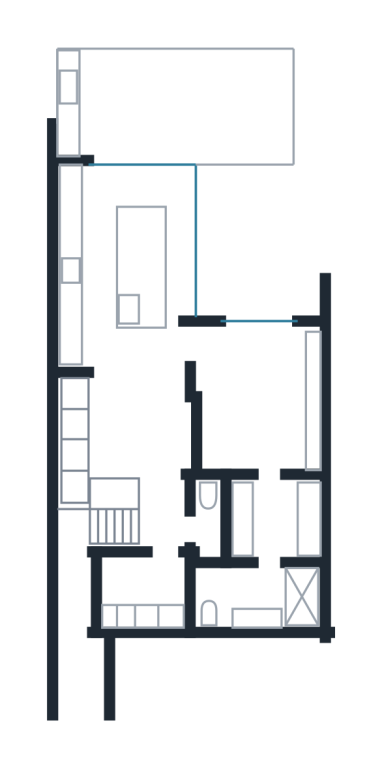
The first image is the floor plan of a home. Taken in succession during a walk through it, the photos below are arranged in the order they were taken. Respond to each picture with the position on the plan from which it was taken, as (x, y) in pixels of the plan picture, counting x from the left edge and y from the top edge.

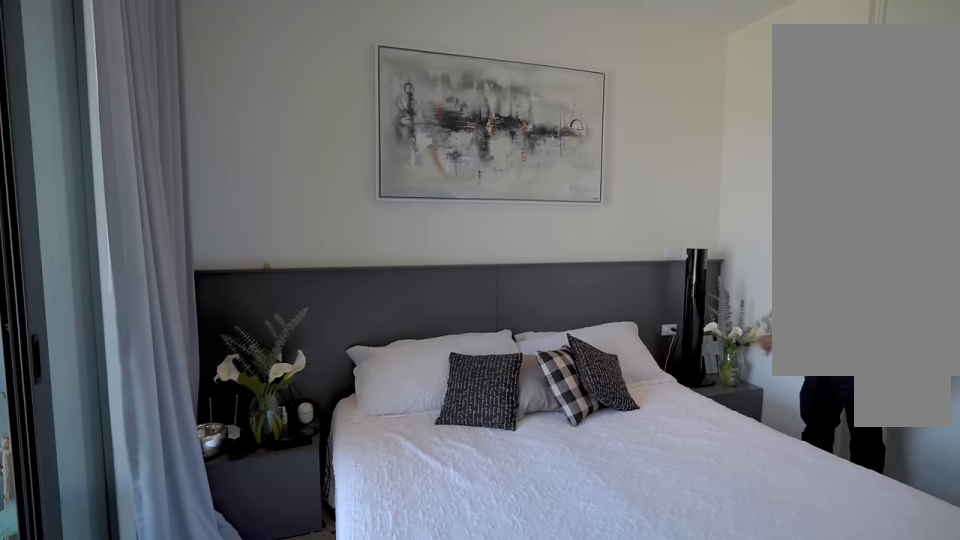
(259, 348)
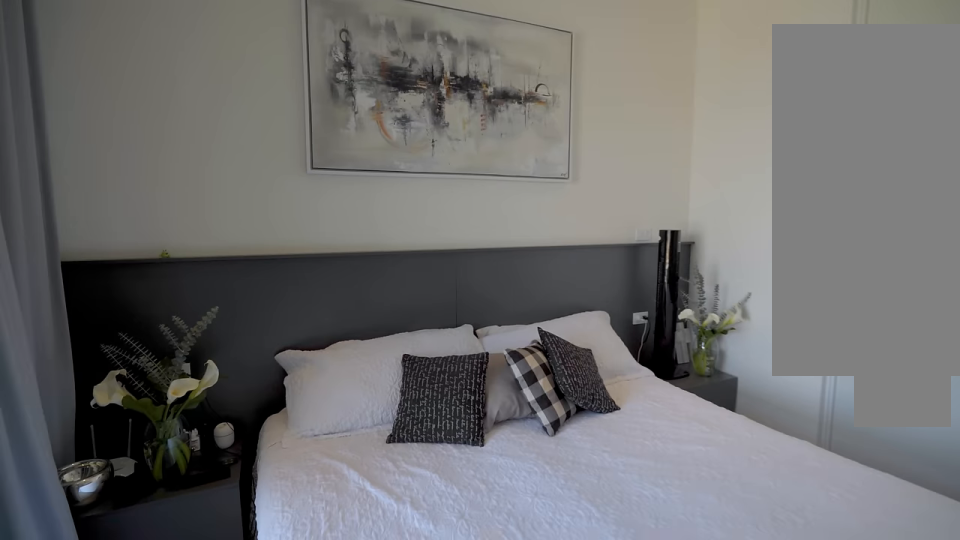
(252, 342)
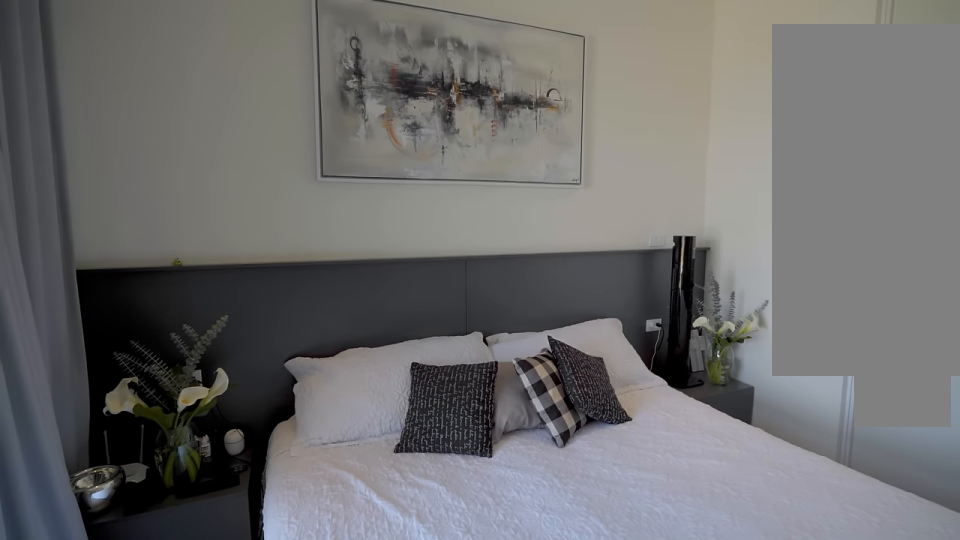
(252, 343)
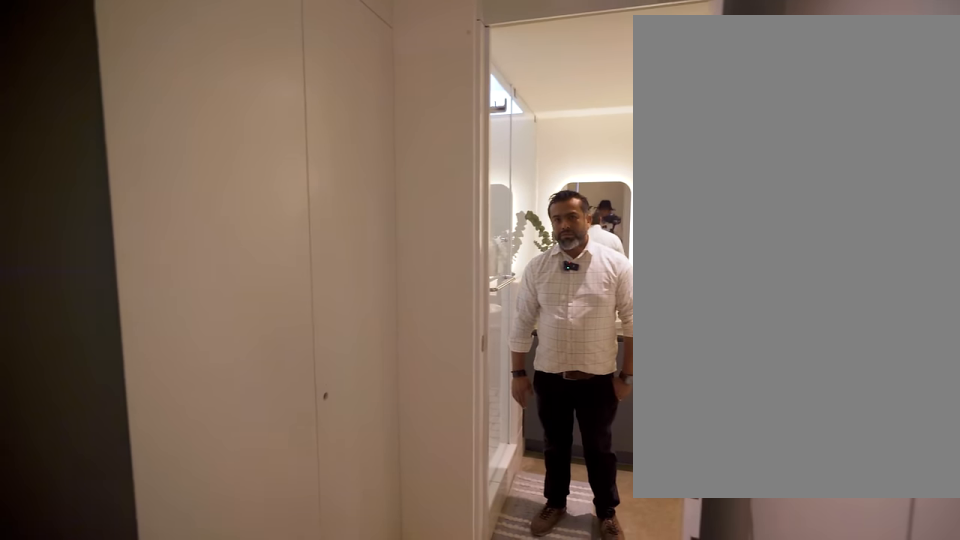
(269, 493)
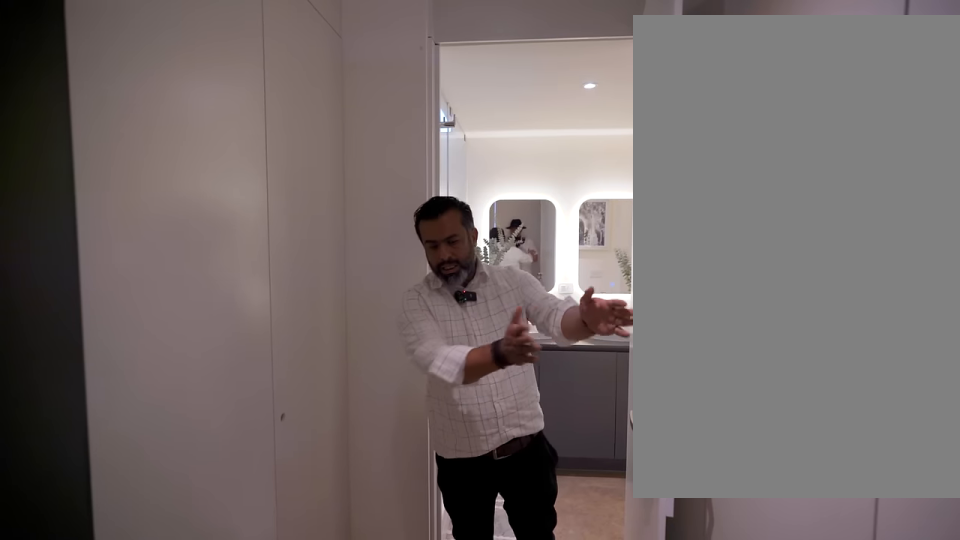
(267, 492)
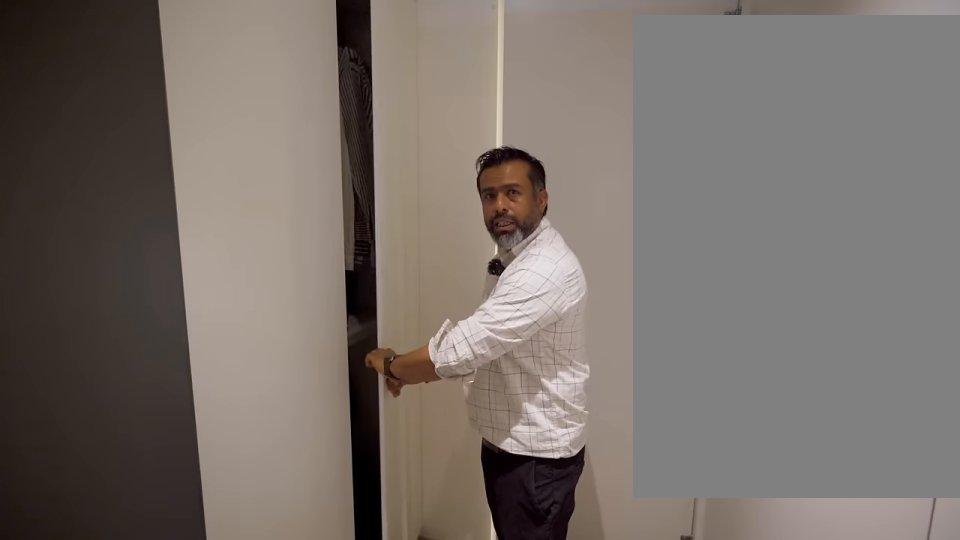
(270, 498)
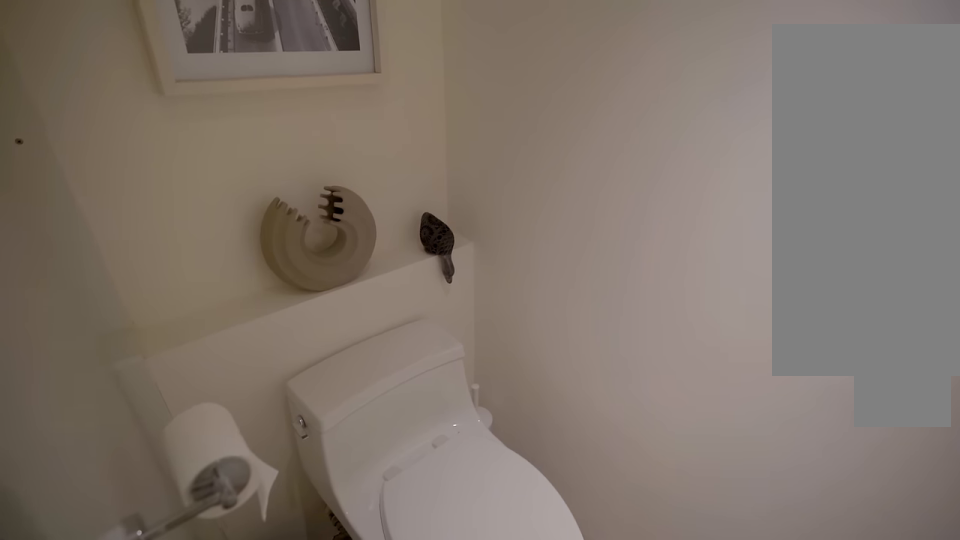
(263, 580)
